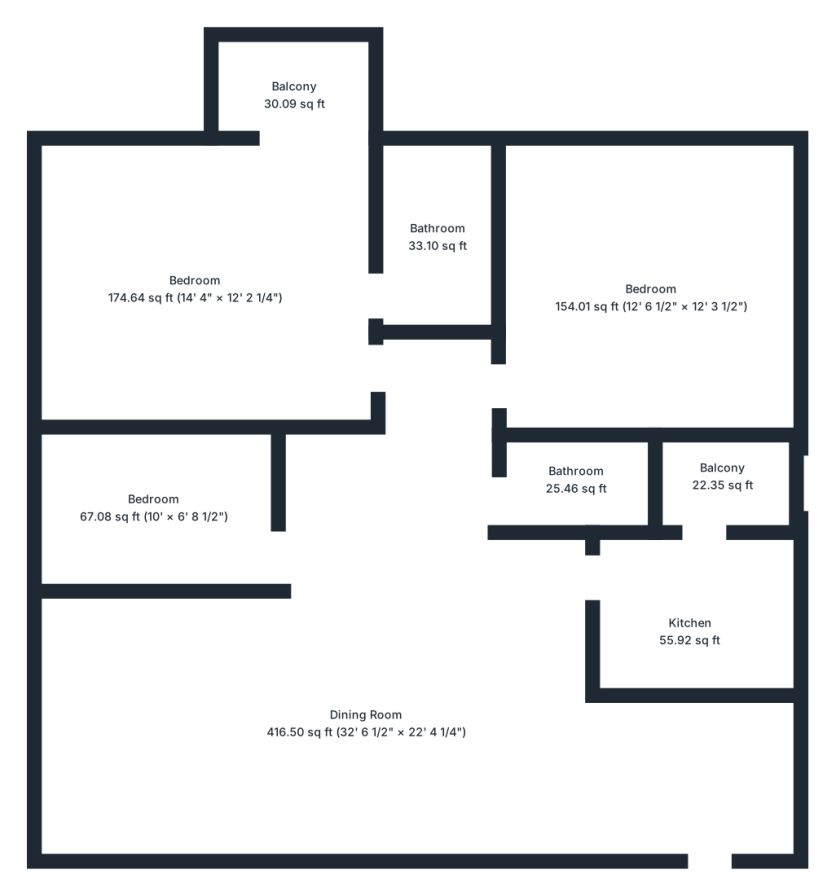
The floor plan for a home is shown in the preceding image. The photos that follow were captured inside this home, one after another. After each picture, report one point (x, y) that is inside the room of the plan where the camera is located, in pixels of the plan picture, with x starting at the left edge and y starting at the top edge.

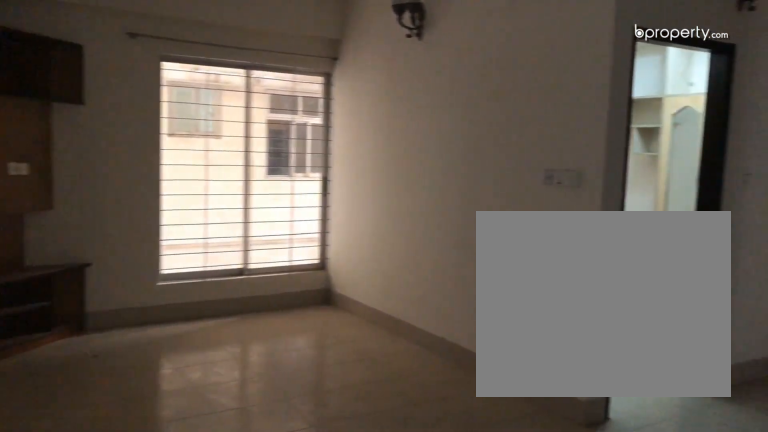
(366, 742)
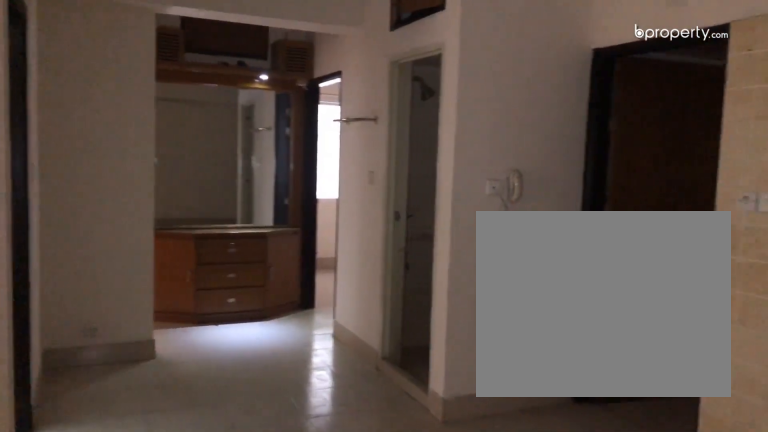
(366, 742)
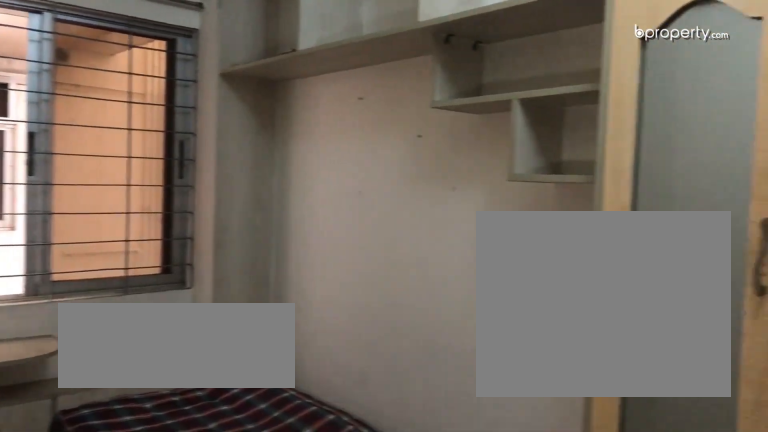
(153, 495)
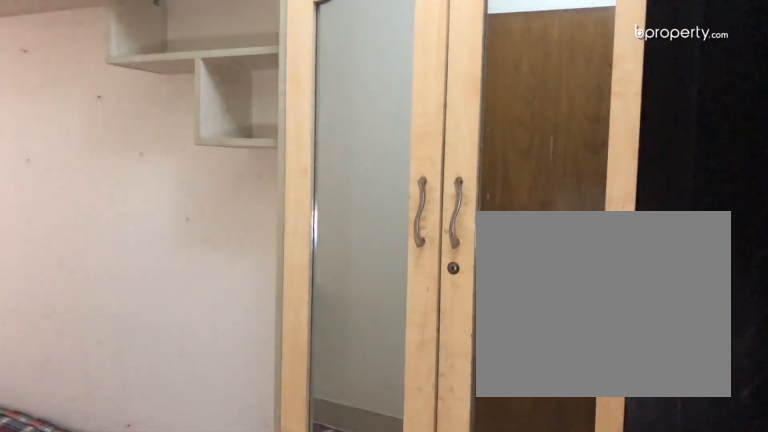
(153, 495)
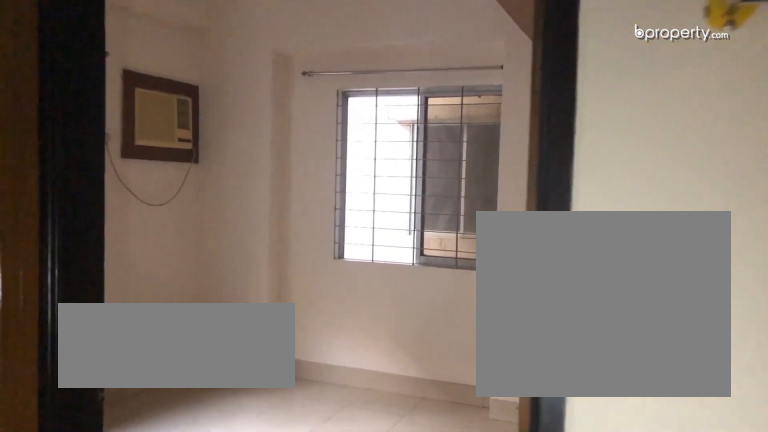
(652, 305)
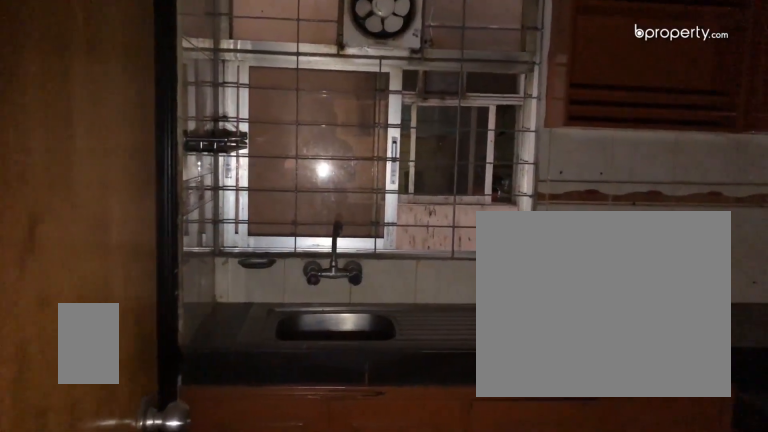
(690, 628)
